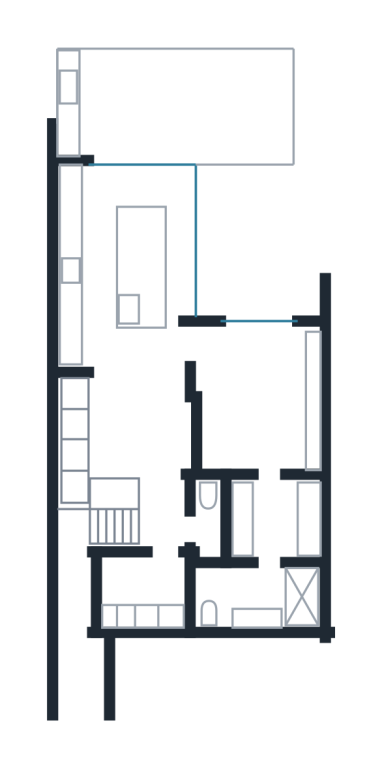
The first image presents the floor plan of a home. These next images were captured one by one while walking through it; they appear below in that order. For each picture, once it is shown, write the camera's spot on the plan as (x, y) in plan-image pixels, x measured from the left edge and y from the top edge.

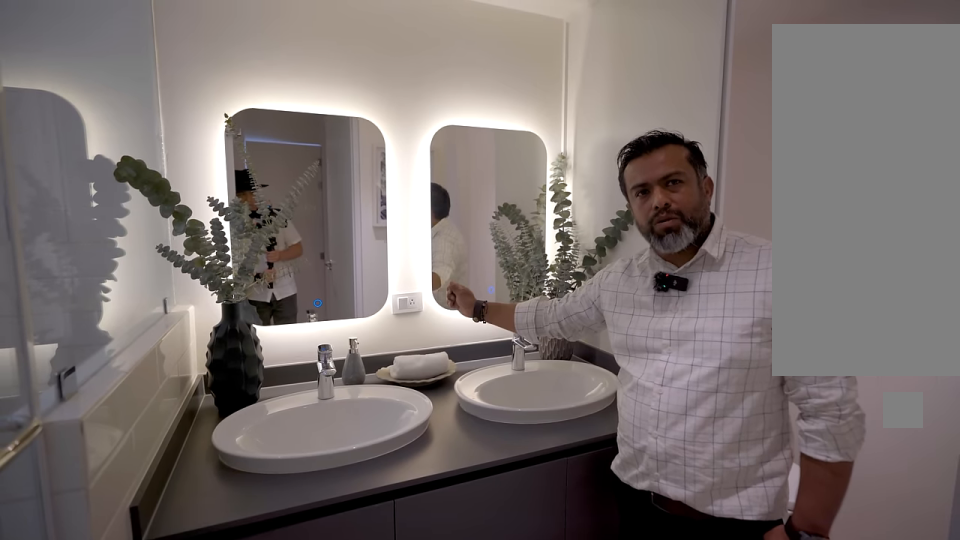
(263, 580)
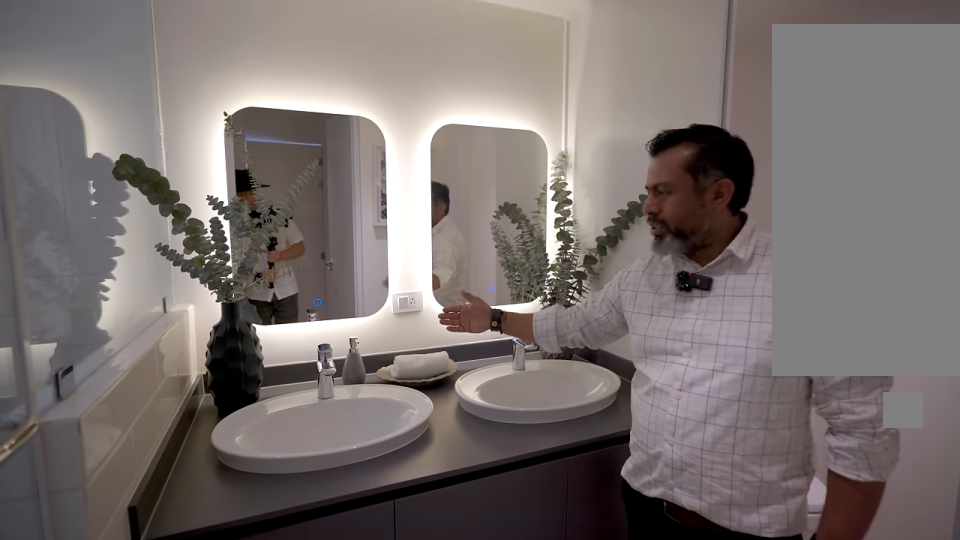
(263, 580)
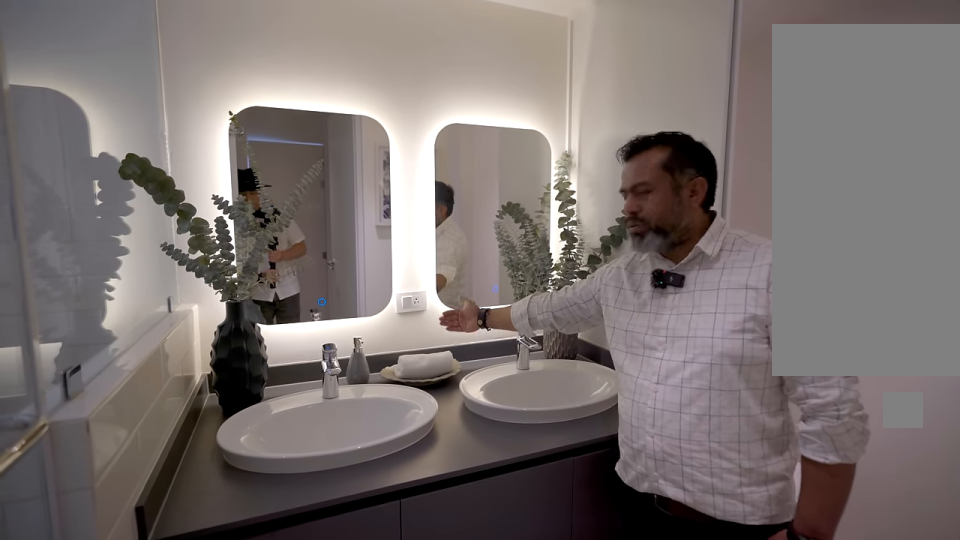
(263, 580)
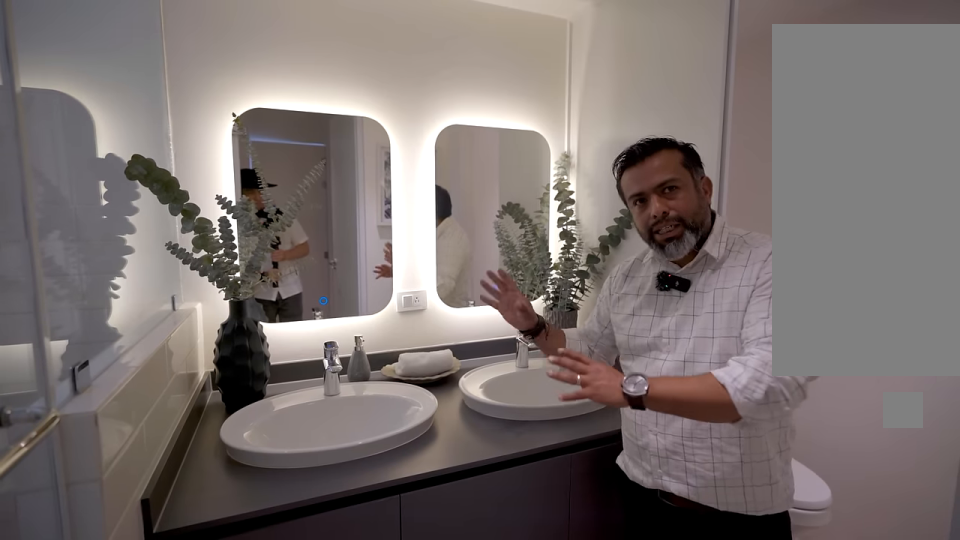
(264, 582)
